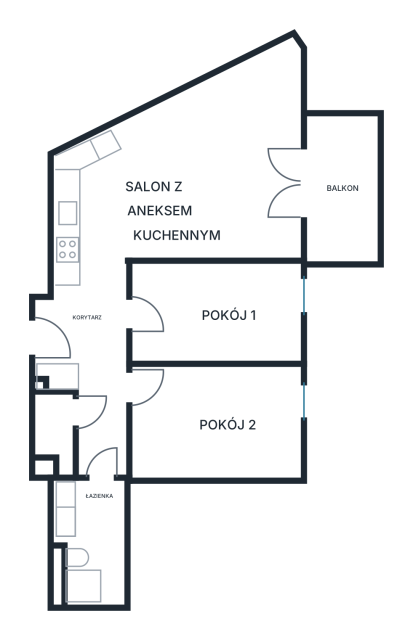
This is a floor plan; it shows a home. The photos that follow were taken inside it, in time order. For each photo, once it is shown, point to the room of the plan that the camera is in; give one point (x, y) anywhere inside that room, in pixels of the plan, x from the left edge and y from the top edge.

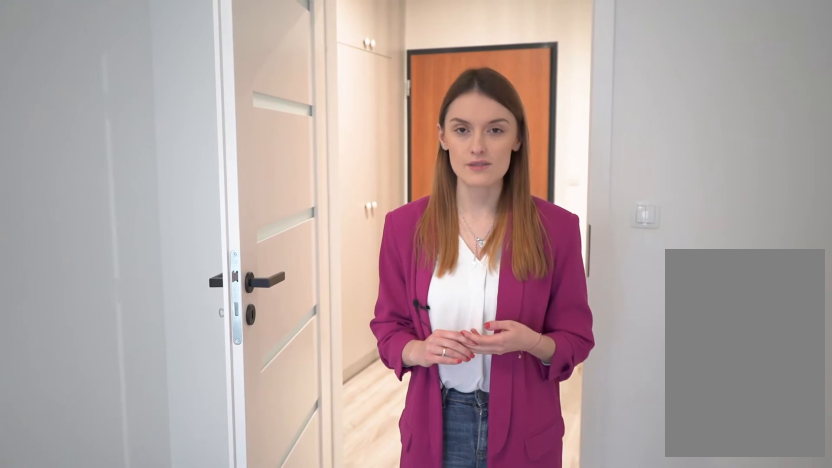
(219, 311)
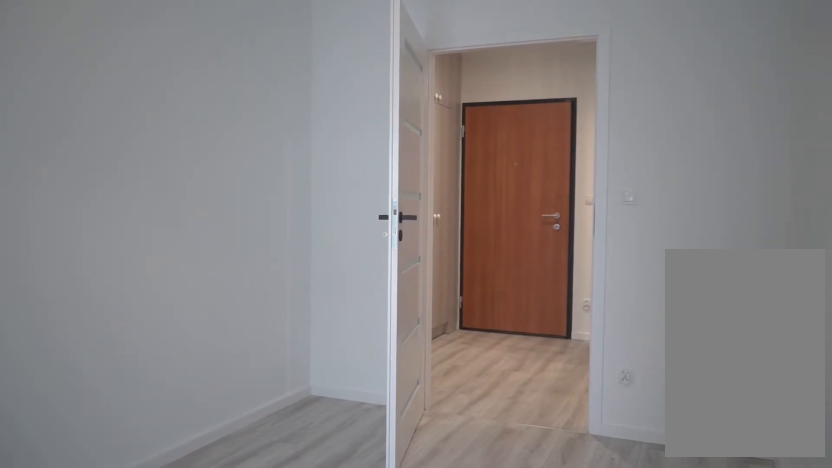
(219, 311)
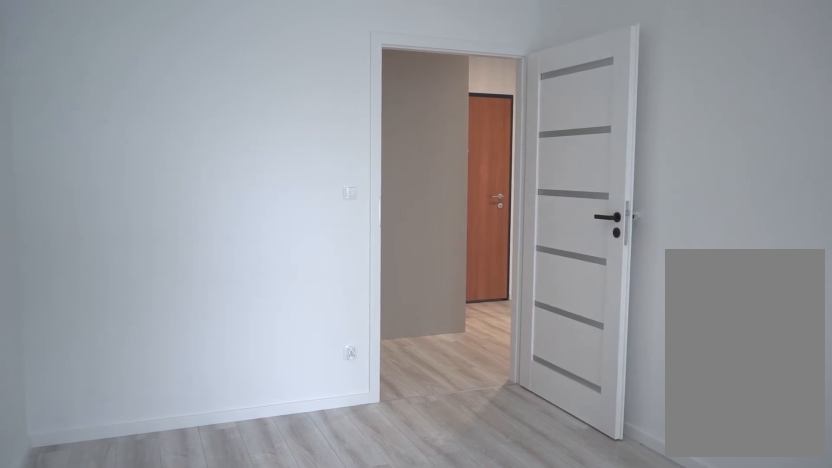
(218, 422)
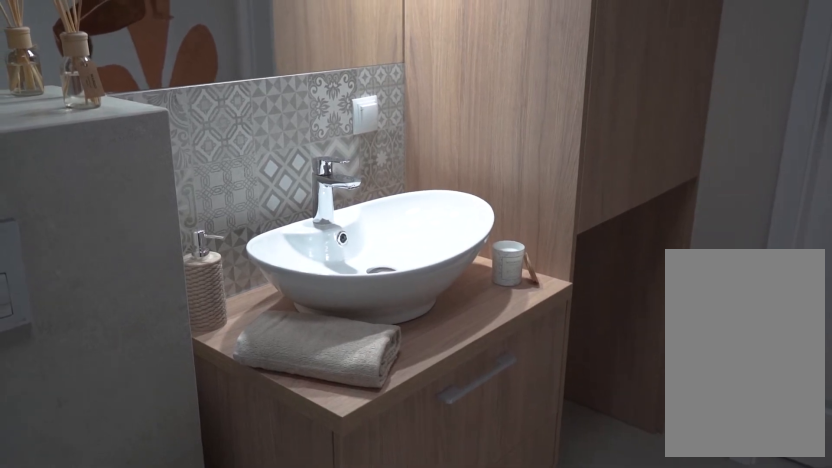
(98, 533)
